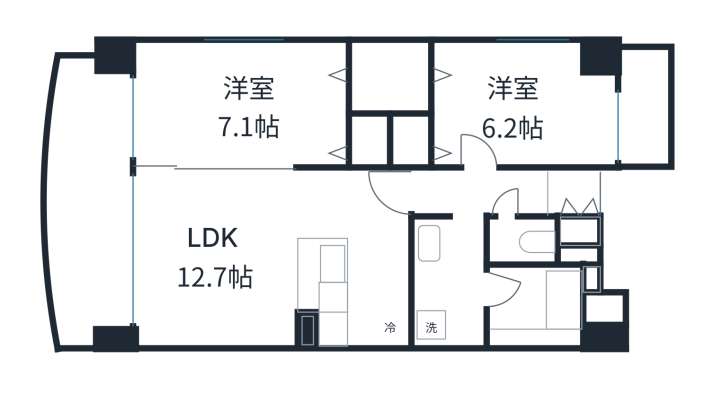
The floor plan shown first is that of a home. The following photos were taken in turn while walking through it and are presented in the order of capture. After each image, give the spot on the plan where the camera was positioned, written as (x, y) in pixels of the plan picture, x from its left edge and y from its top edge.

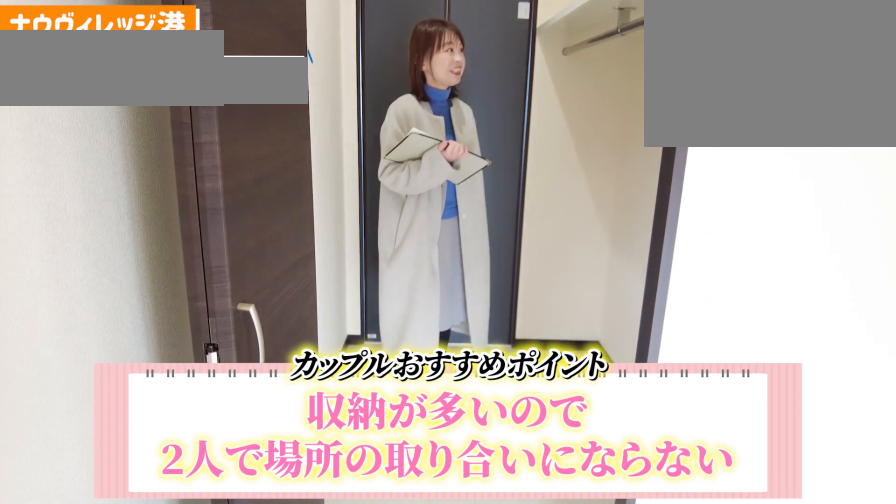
(391, 71)
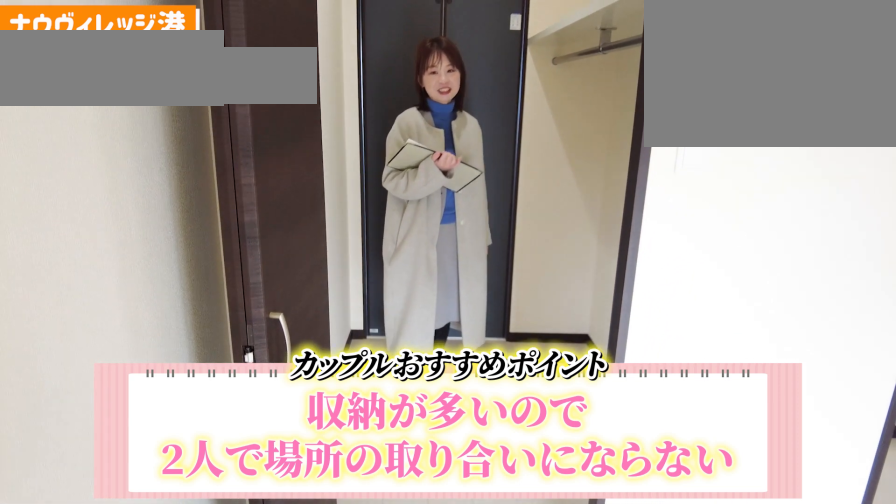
(391, 71)
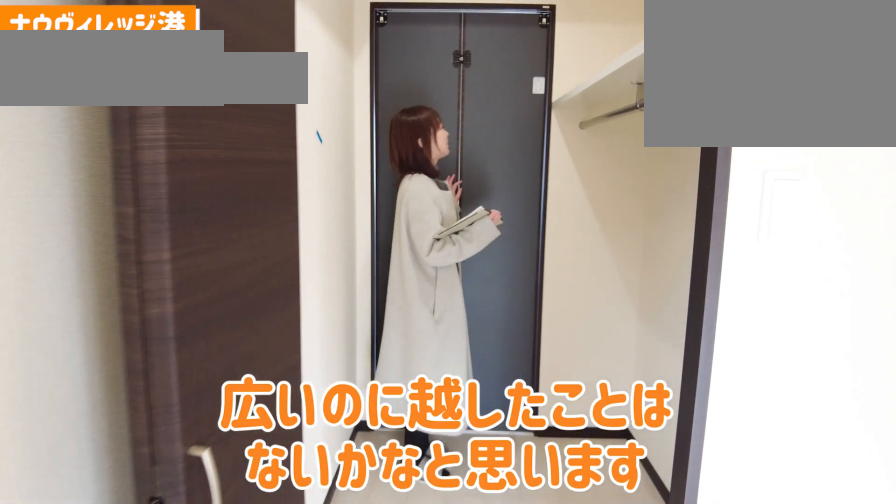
(391, 71)
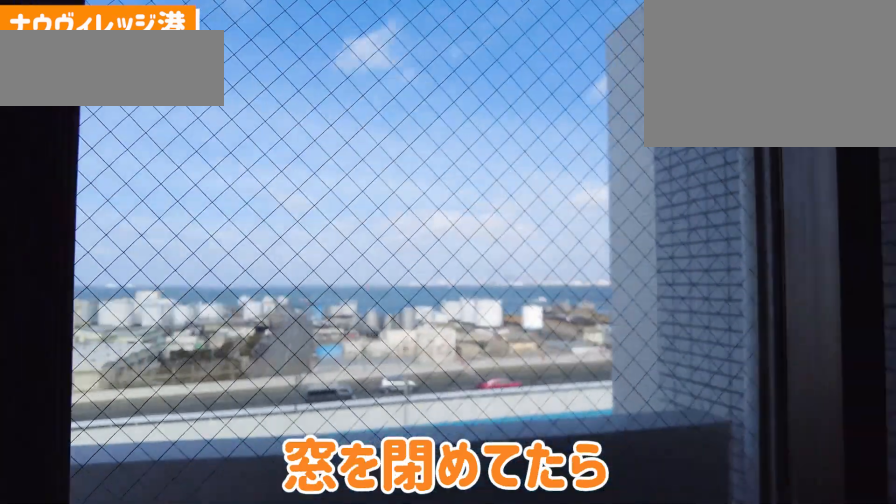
(588, 113)
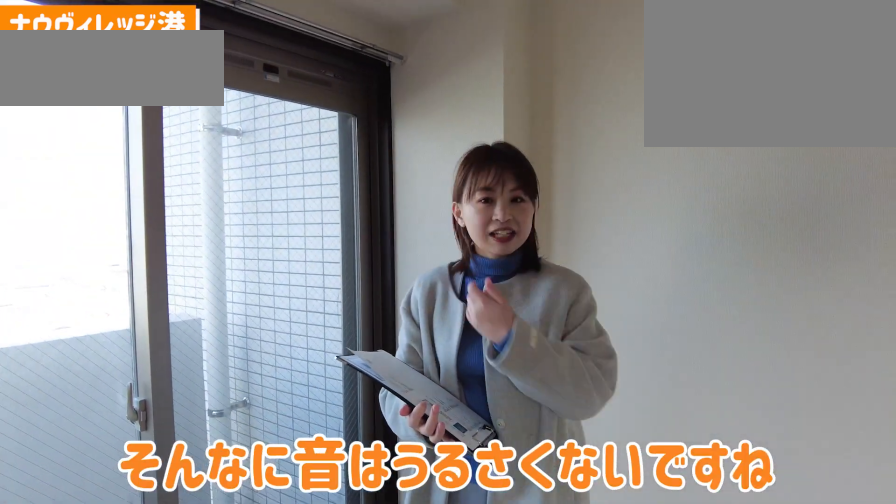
(588, 114)
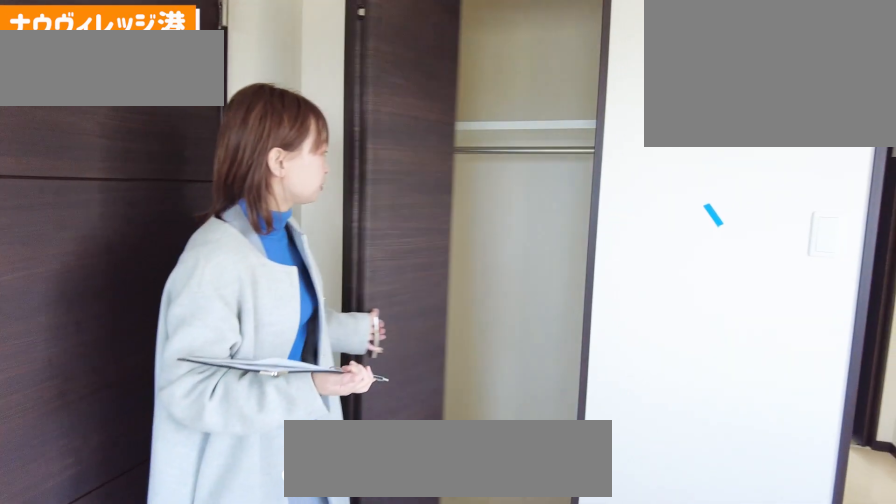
(438, 138)
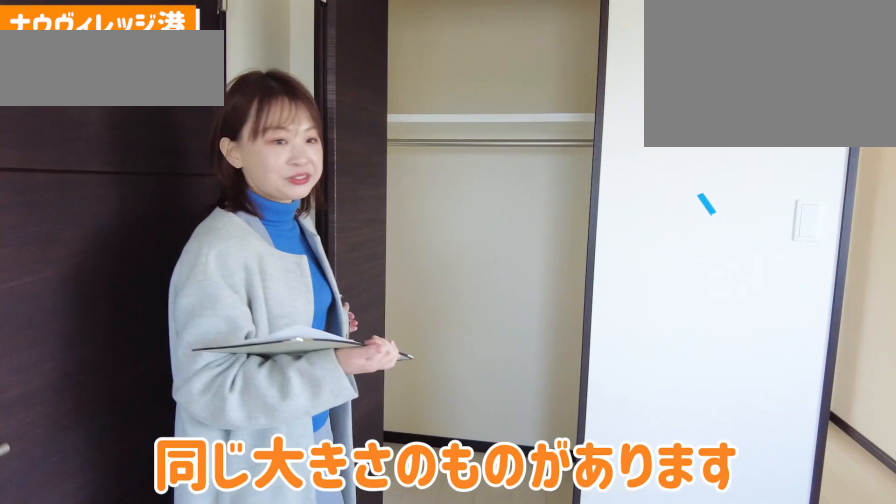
(438, 137)
